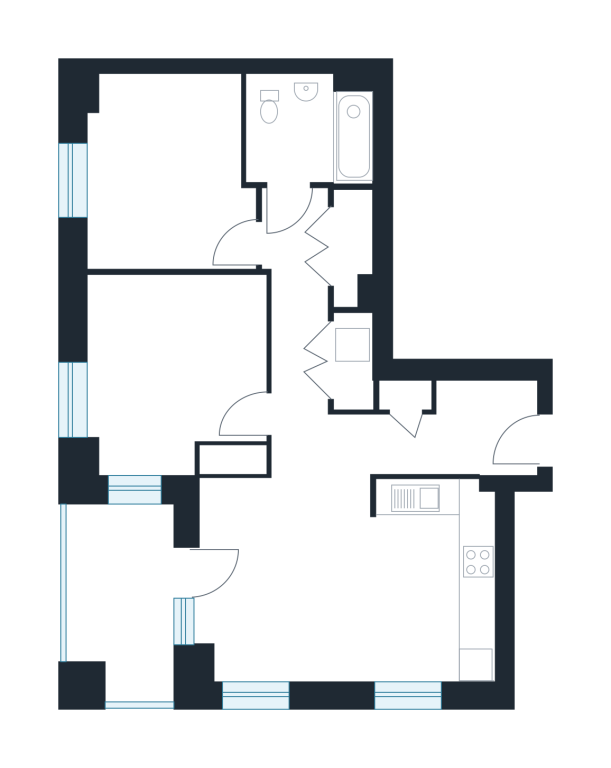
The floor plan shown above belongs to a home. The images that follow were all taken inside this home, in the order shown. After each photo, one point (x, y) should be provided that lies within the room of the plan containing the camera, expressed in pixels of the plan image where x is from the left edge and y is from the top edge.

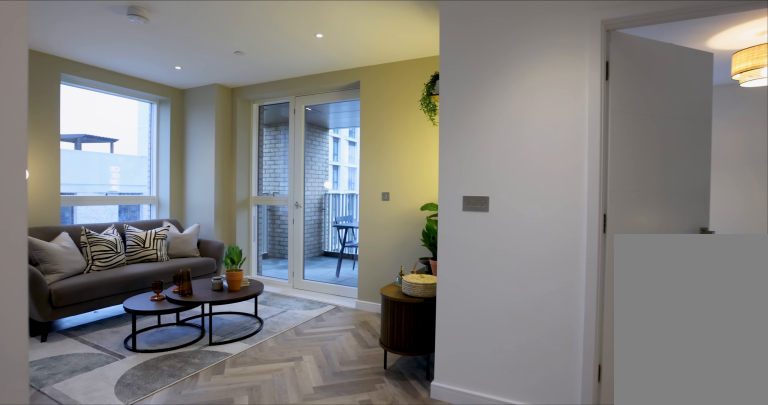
(349, 516)
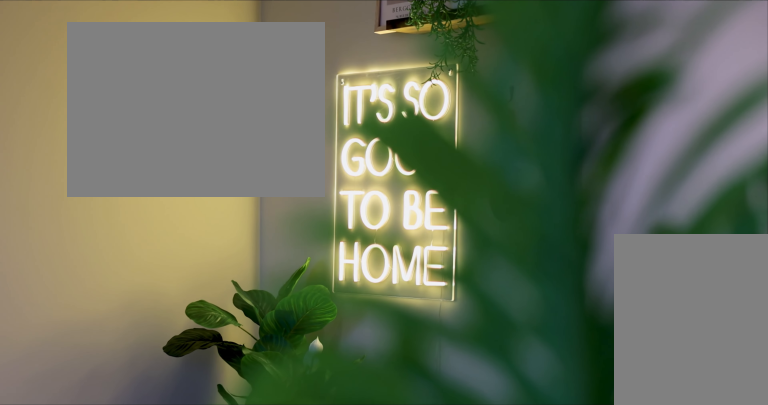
(349, 528)
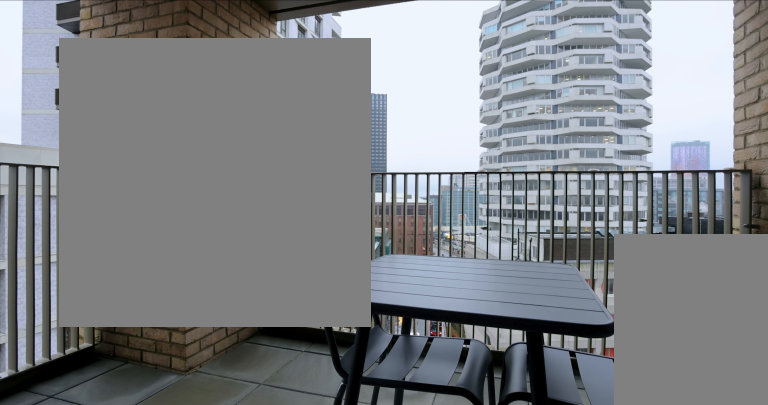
(124, 596)
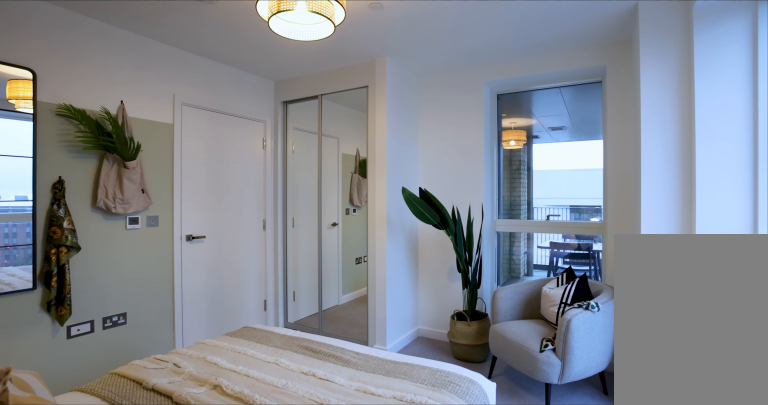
(177, 373)
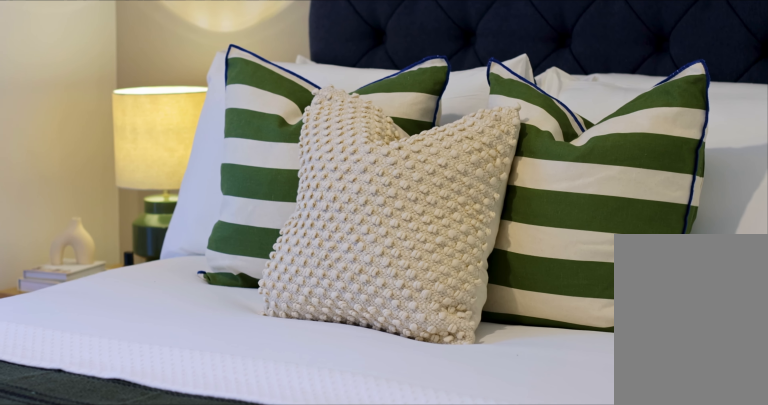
(168, 177)
